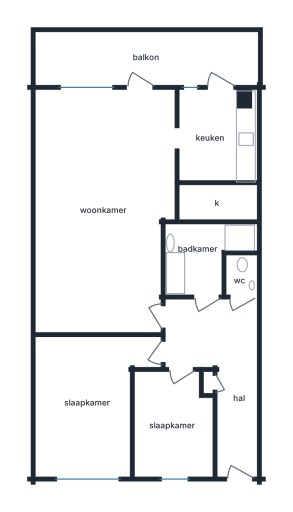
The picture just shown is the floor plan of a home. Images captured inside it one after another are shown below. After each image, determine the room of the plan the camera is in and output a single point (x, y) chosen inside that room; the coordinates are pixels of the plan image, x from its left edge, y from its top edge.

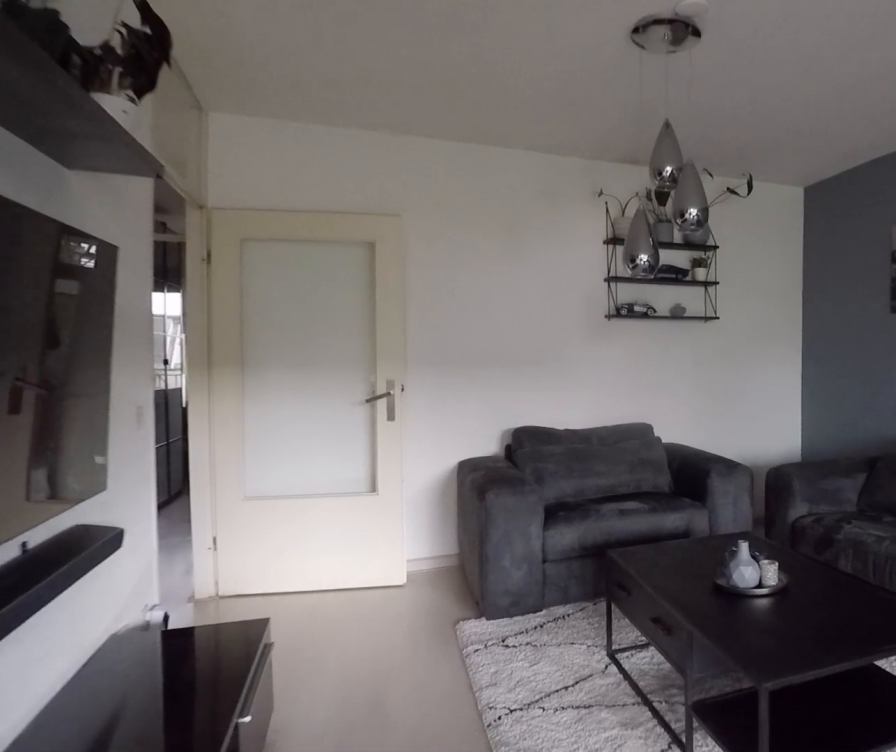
(103, 207)
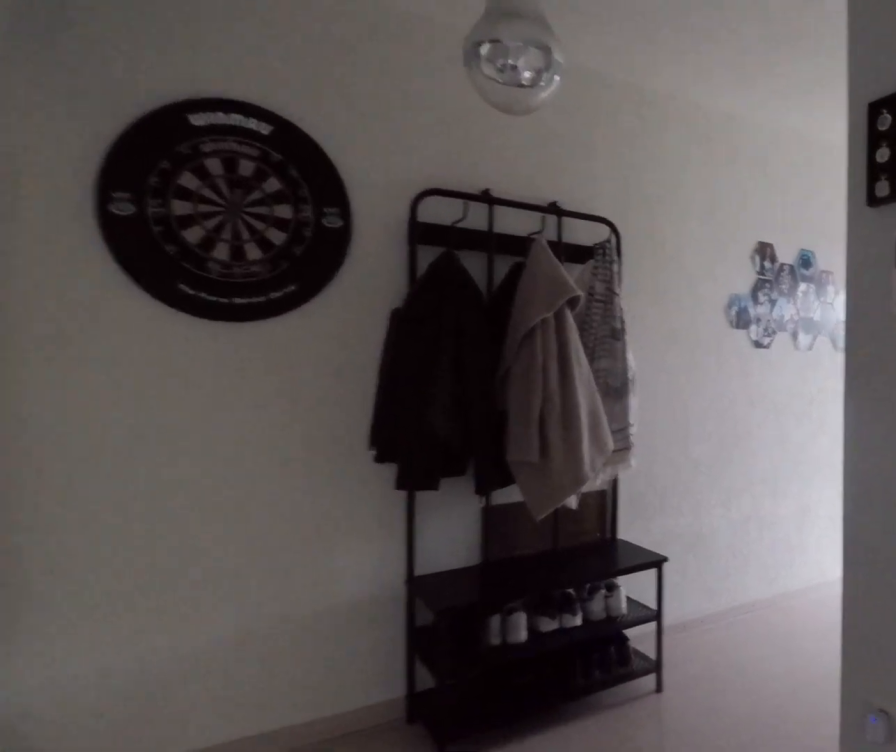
(220, 368)
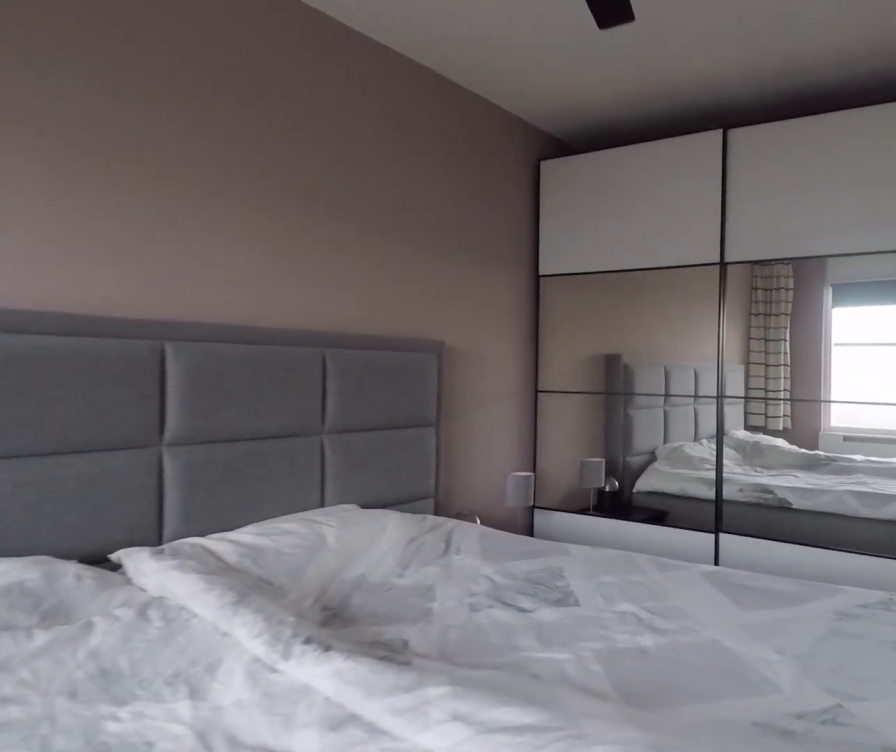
(88, 404)
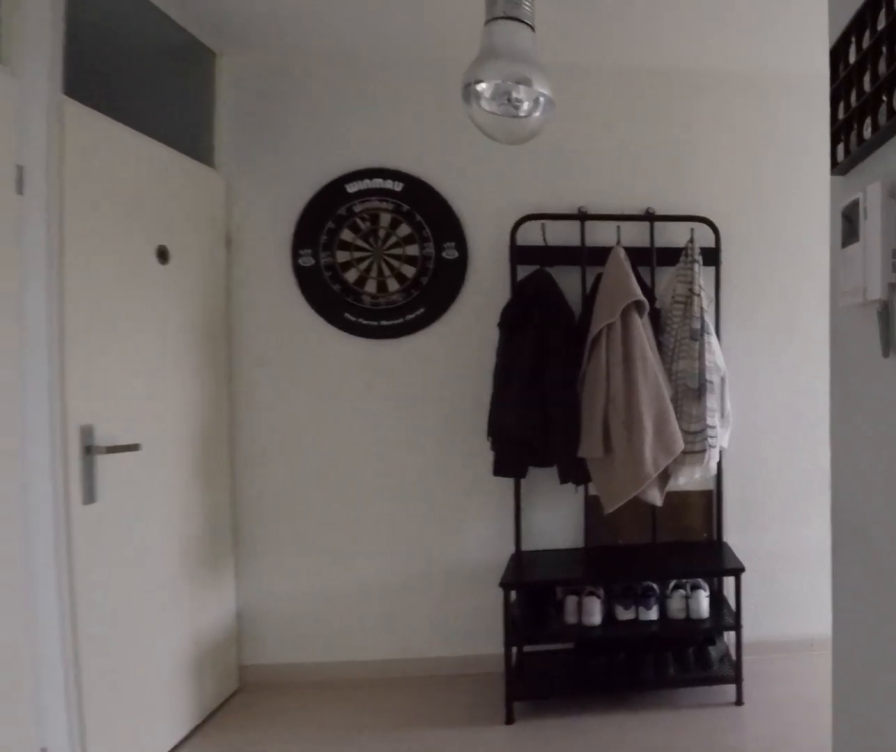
(219, 367)
